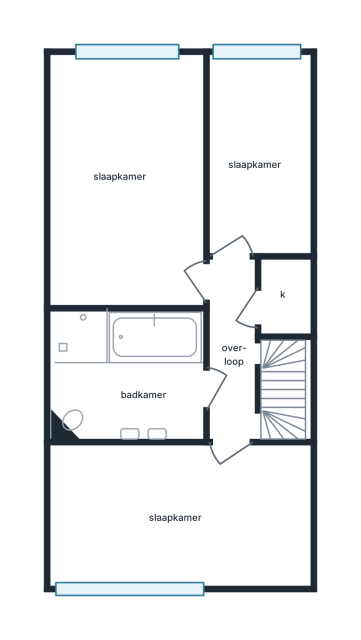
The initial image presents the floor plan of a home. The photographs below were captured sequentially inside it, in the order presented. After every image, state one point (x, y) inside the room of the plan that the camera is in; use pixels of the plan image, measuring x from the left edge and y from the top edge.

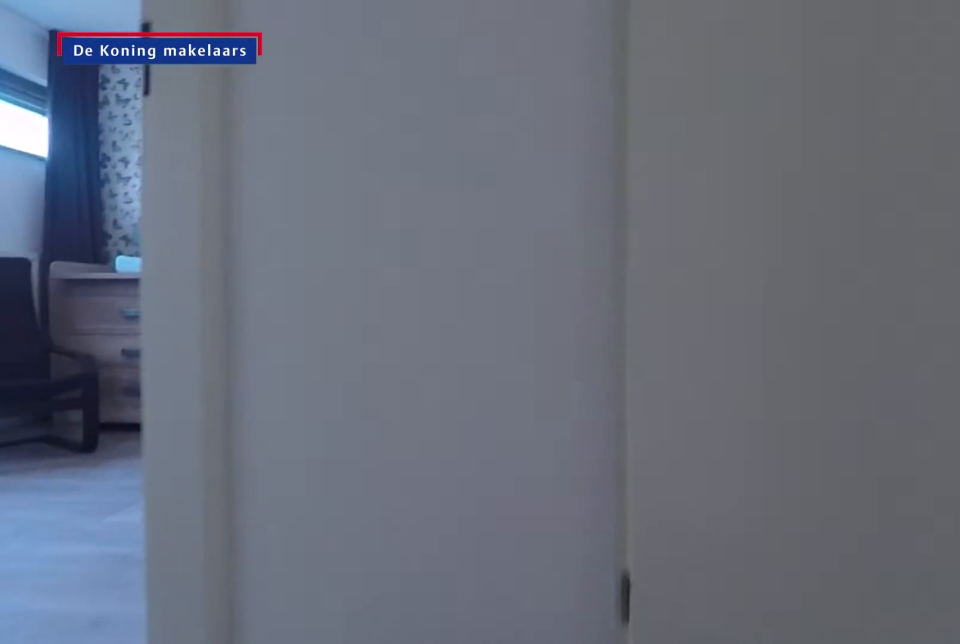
(235, 366)
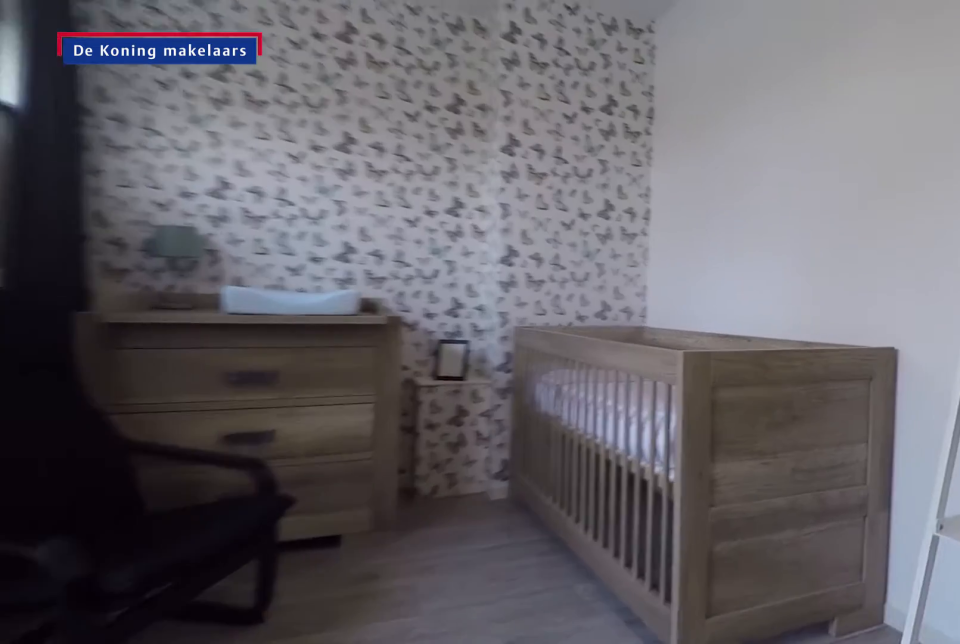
(181, 513)
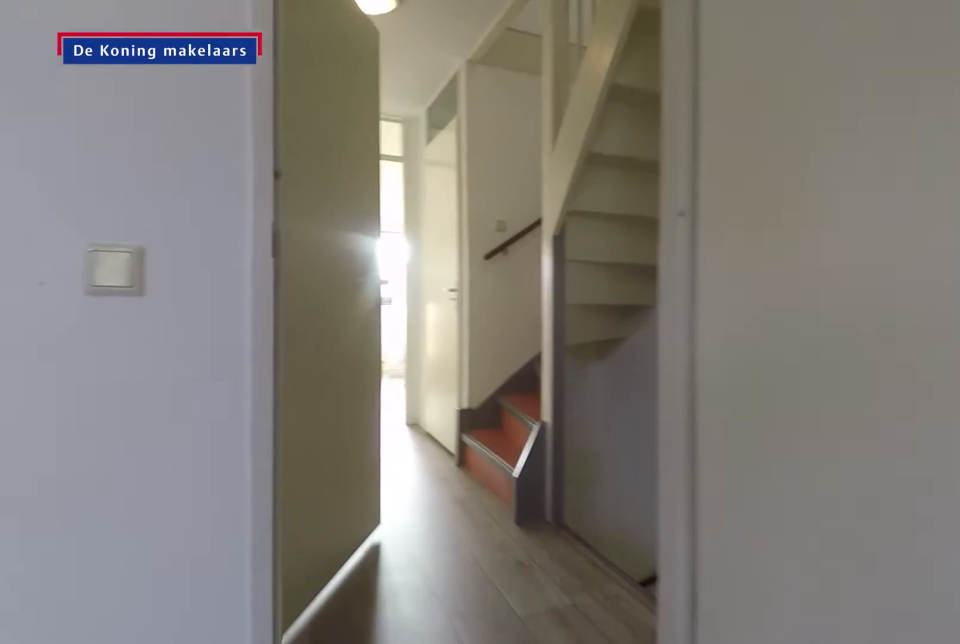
(181, 513)
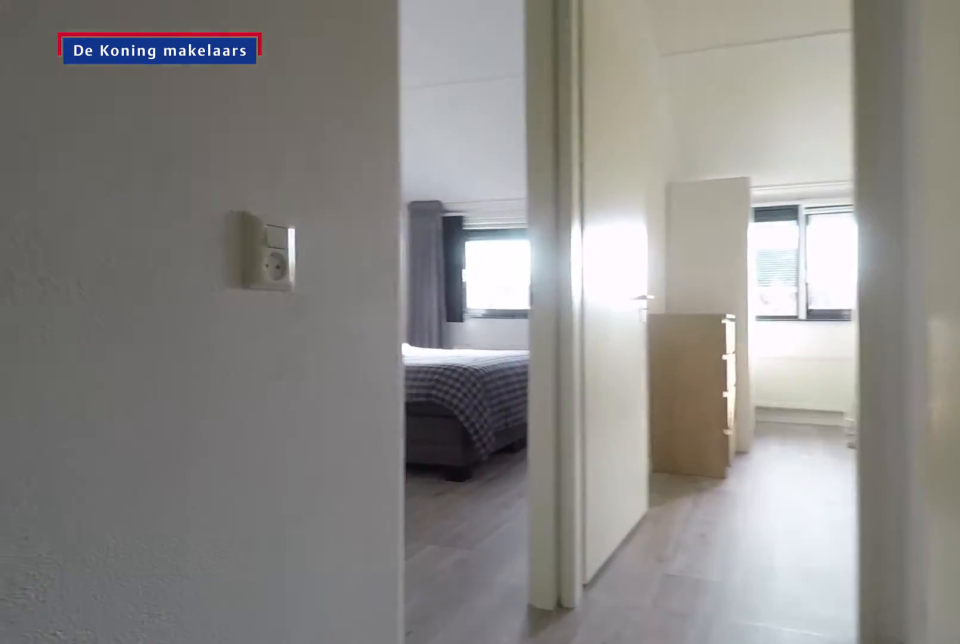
(235, 366)
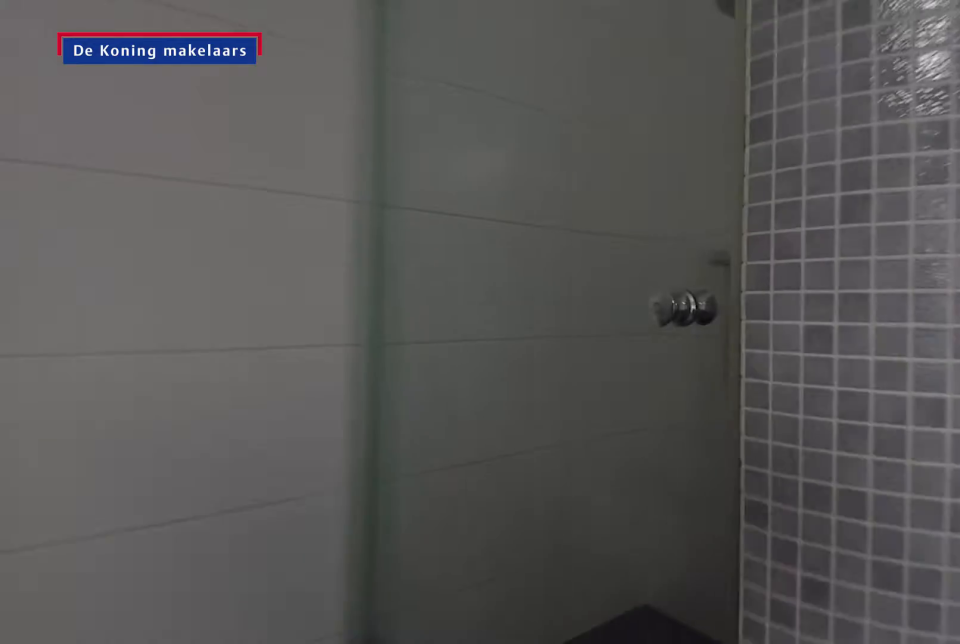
(129, 384)
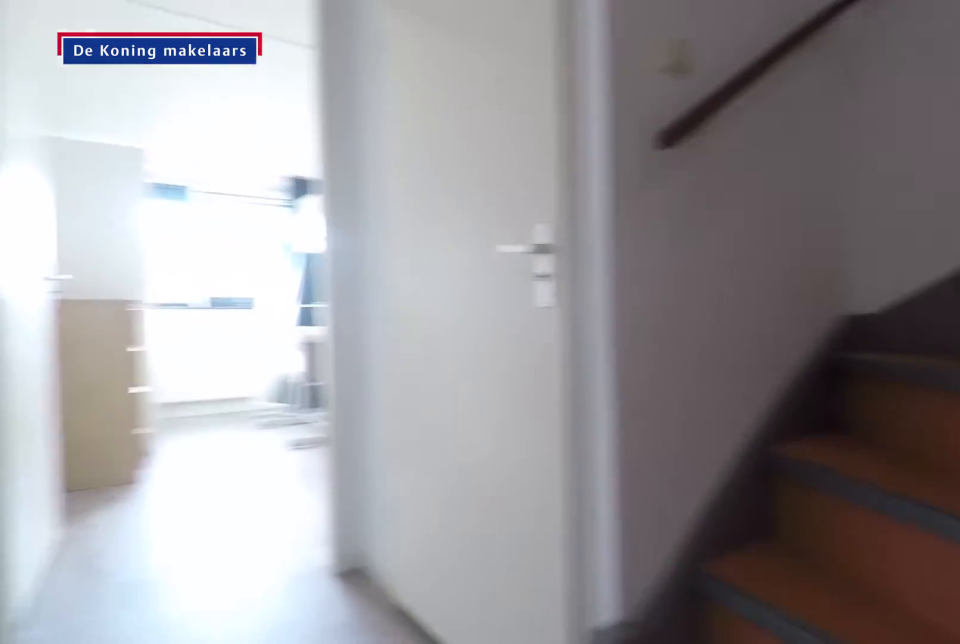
(235, 366)
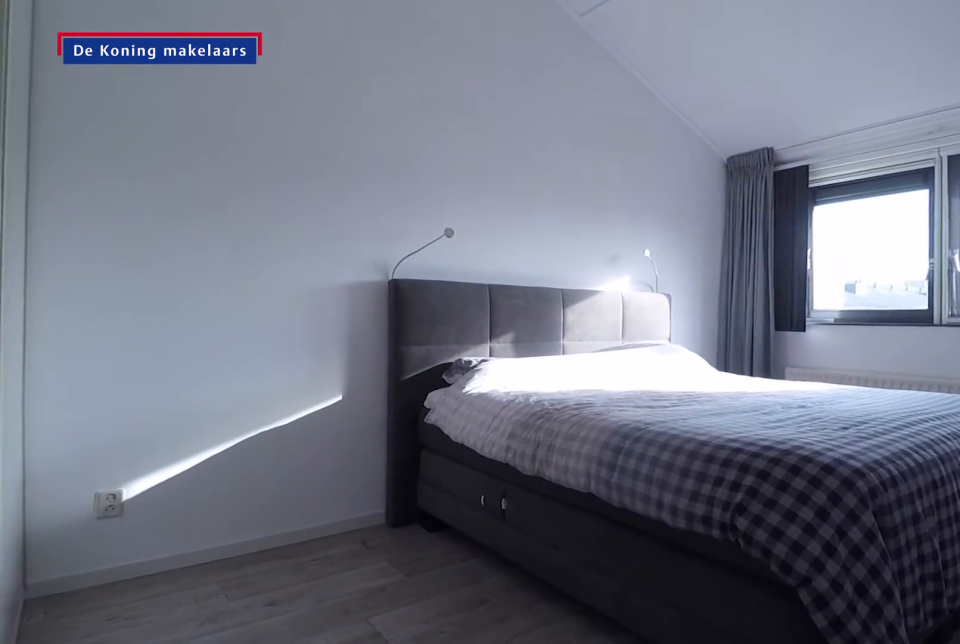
(122, 125)
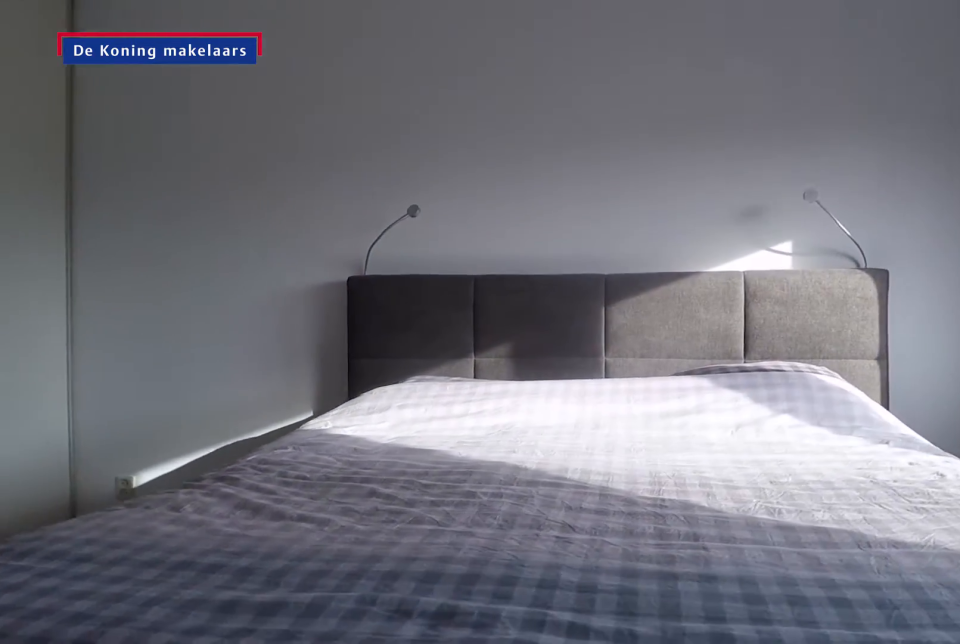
(122, 125)
